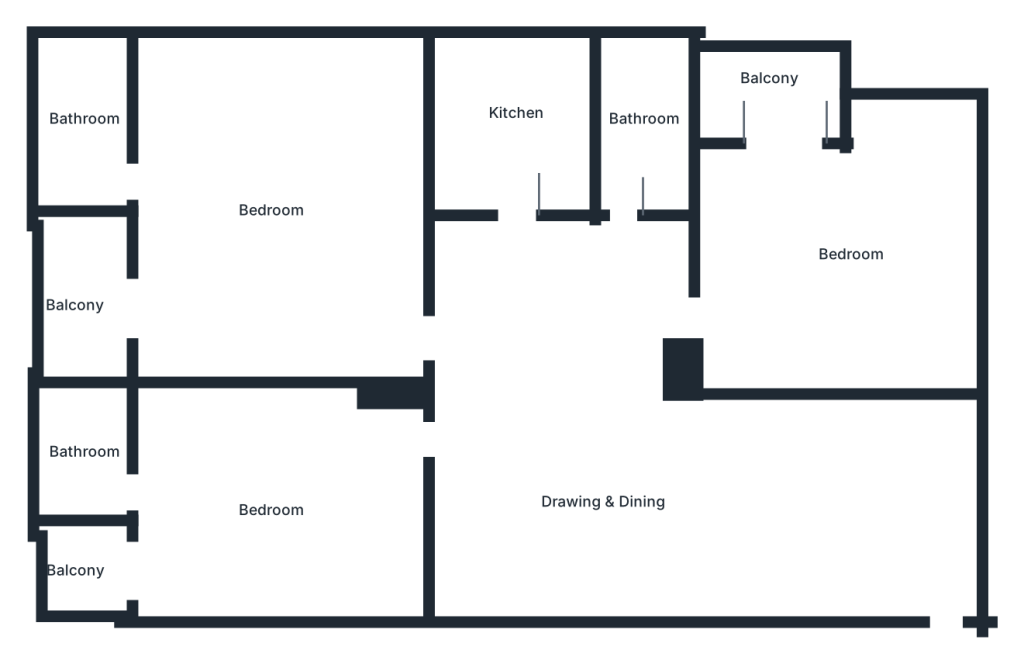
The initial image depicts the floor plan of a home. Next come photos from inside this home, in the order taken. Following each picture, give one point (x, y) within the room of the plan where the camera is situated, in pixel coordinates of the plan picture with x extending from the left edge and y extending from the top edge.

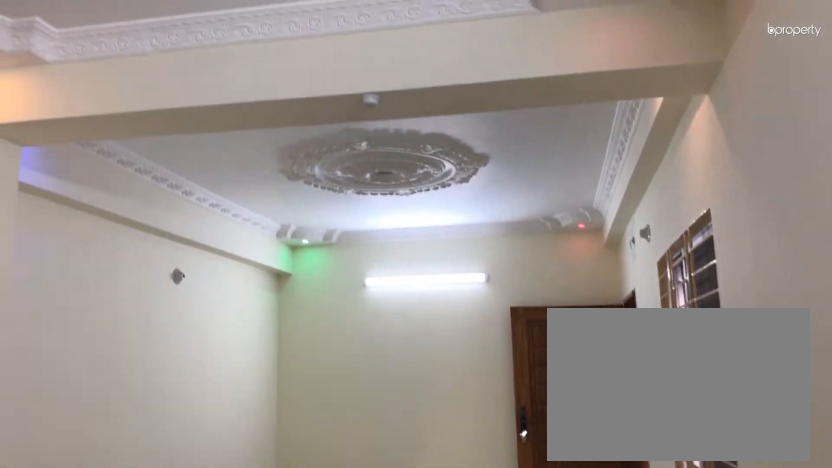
(676, 509)
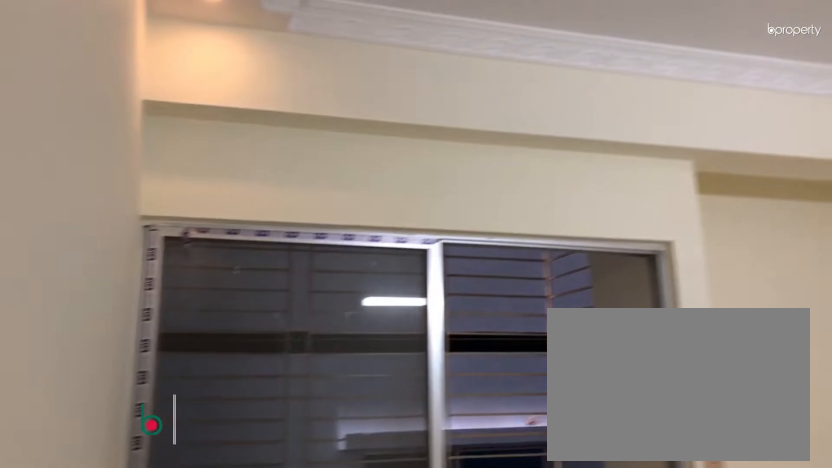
(834, 259)
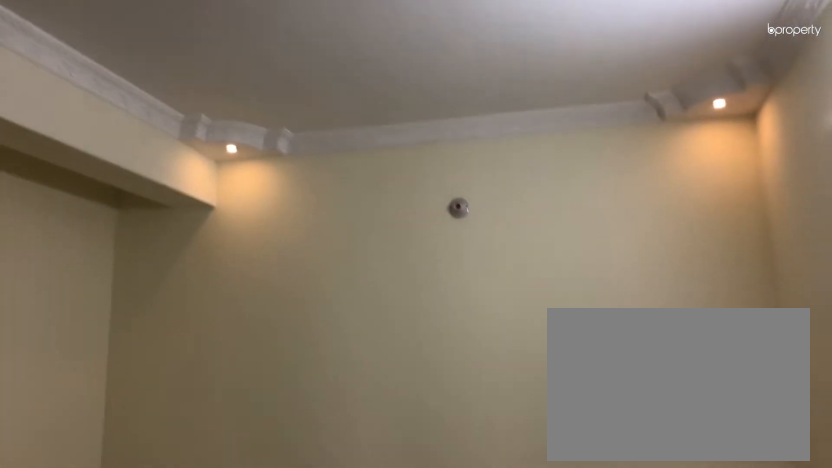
(834, 259)
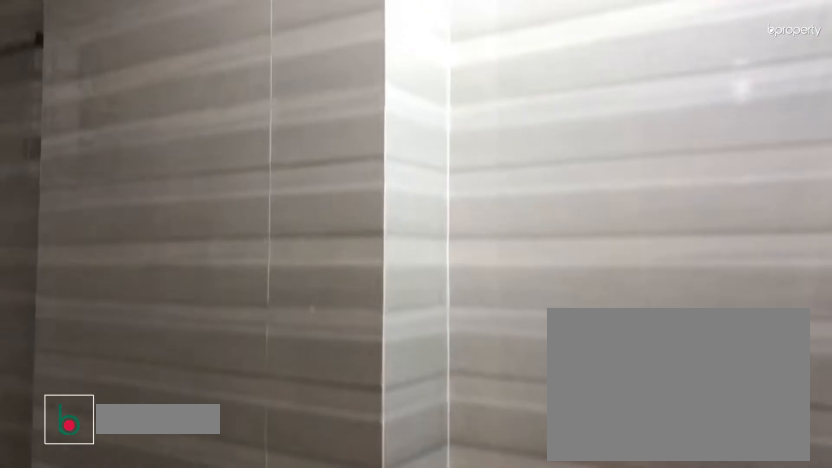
(637, 124)
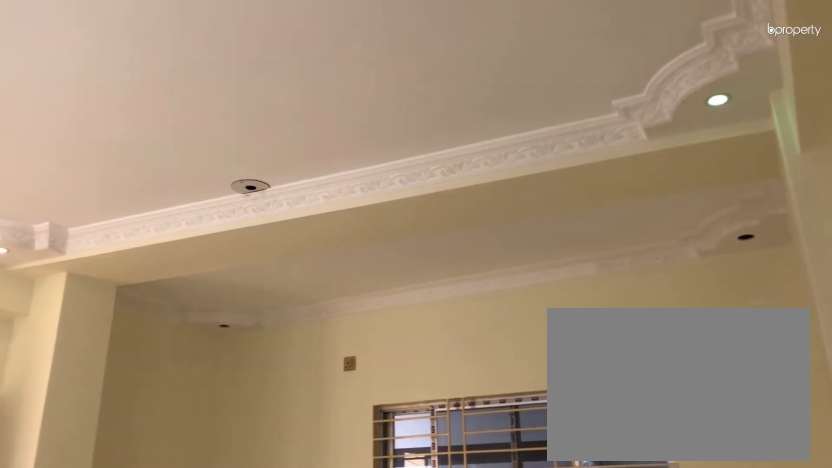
(260, 210)
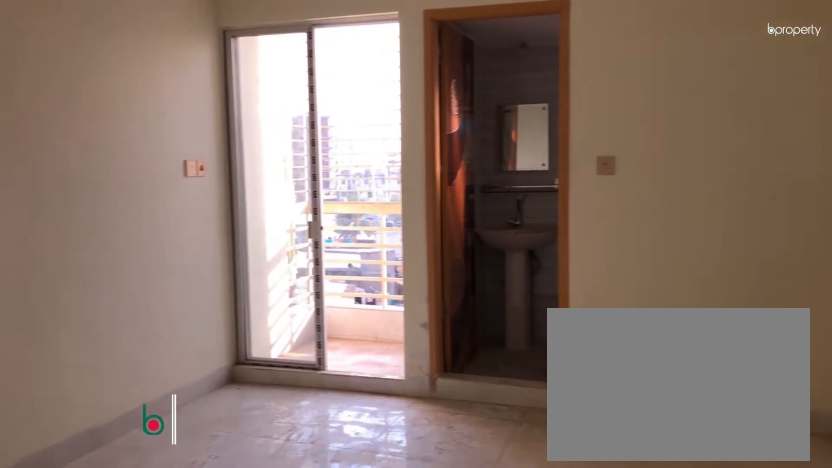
(267, 510)
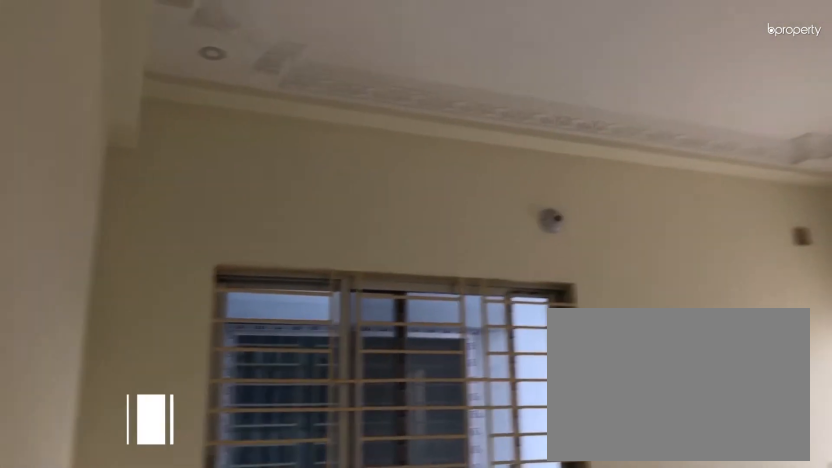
(267, 510)
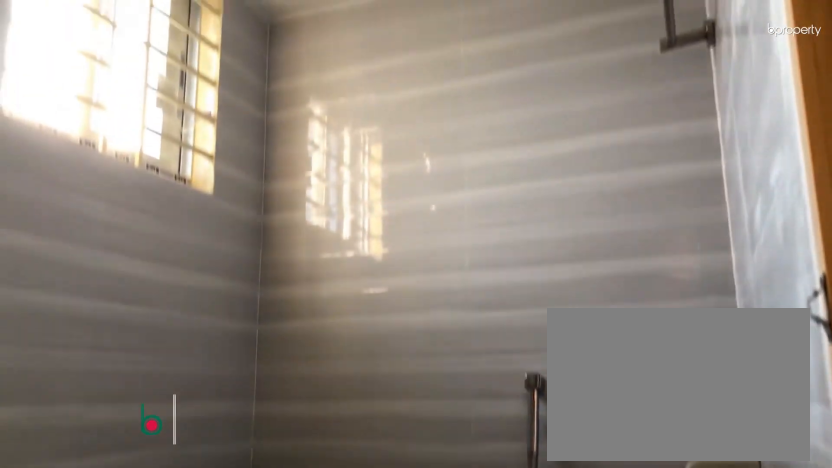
(85, 460)
